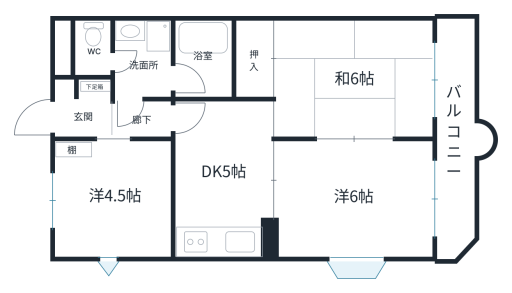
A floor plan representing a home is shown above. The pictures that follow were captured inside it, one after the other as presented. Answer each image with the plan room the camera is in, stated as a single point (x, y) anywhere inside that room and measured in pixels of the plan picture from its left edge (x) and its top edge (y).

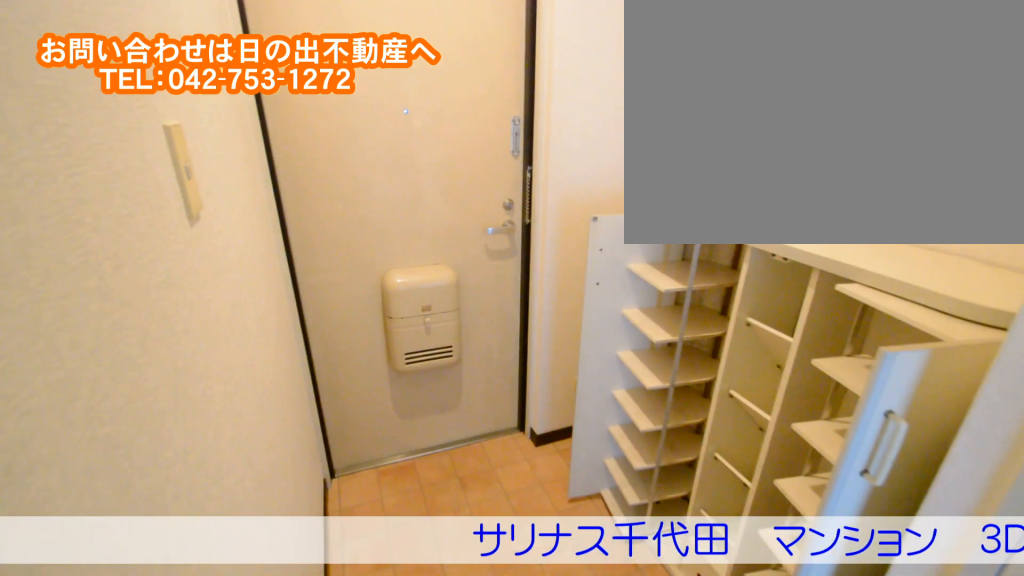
(103, 116)
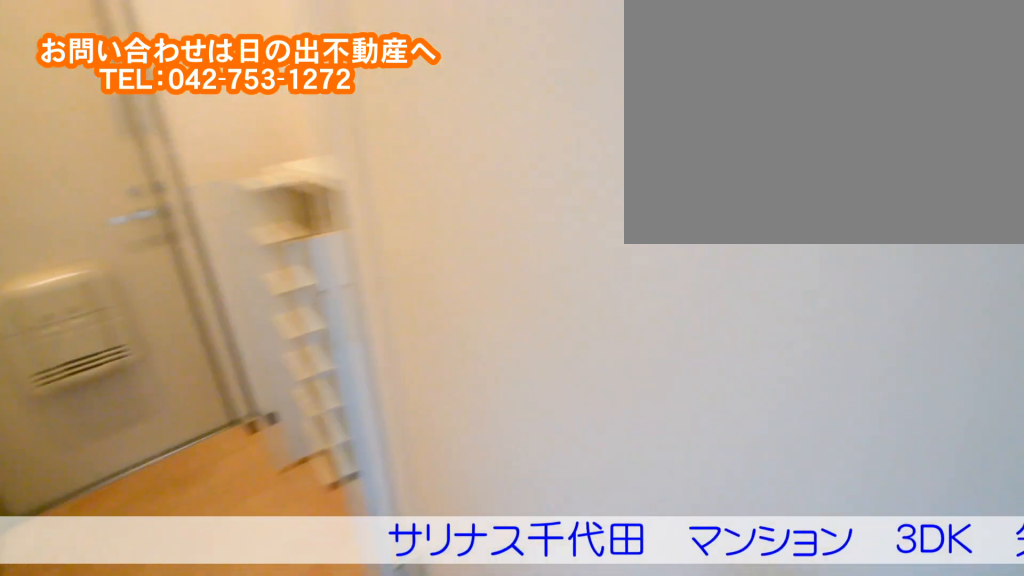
(103, 116)
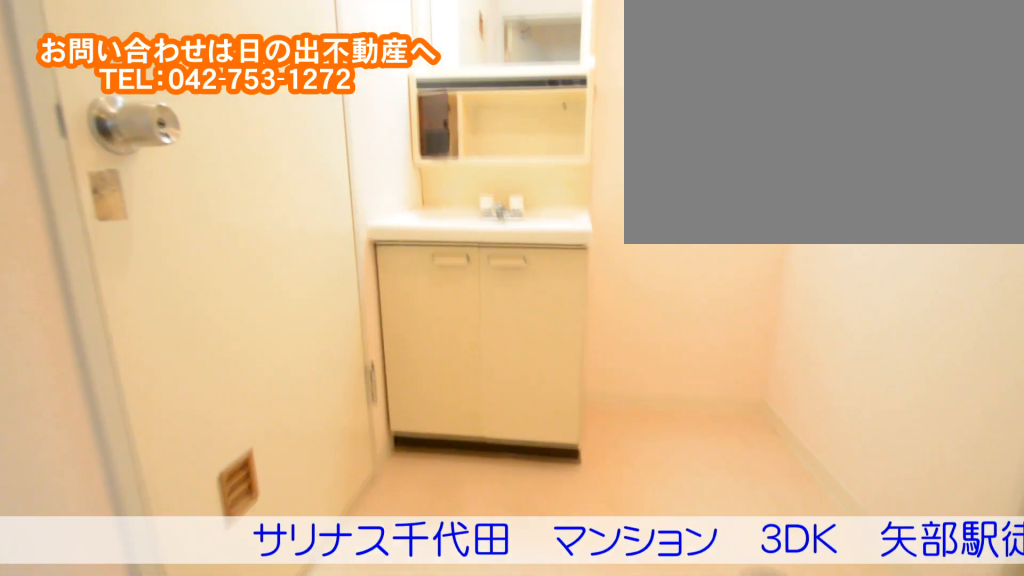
(143, 75)
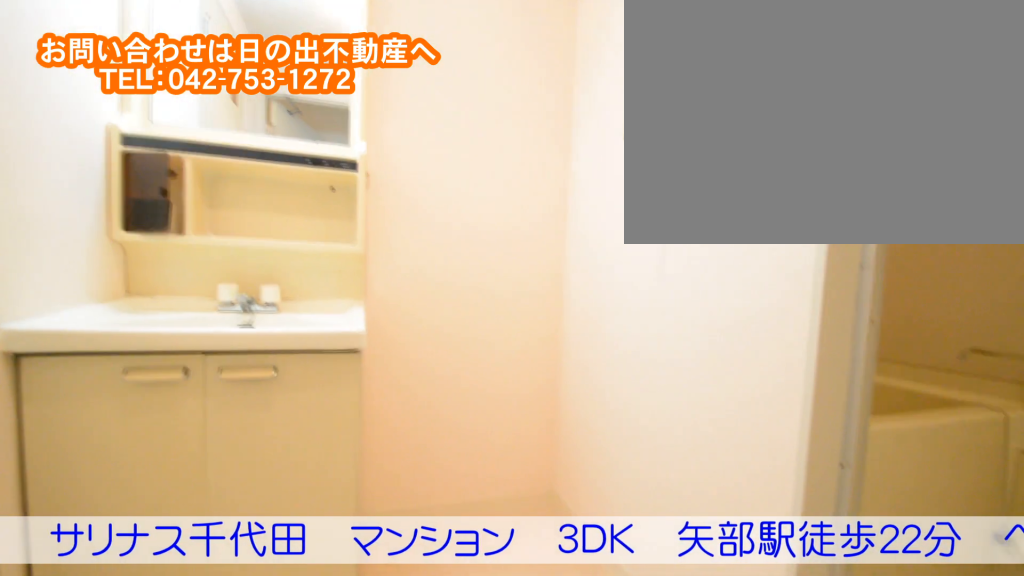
(143, 75)
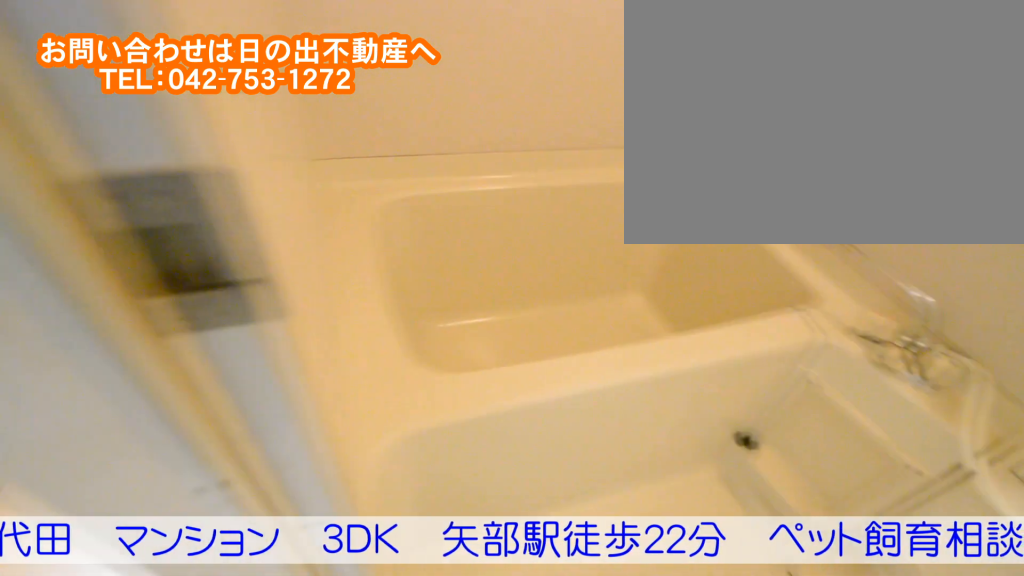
(205, 75)
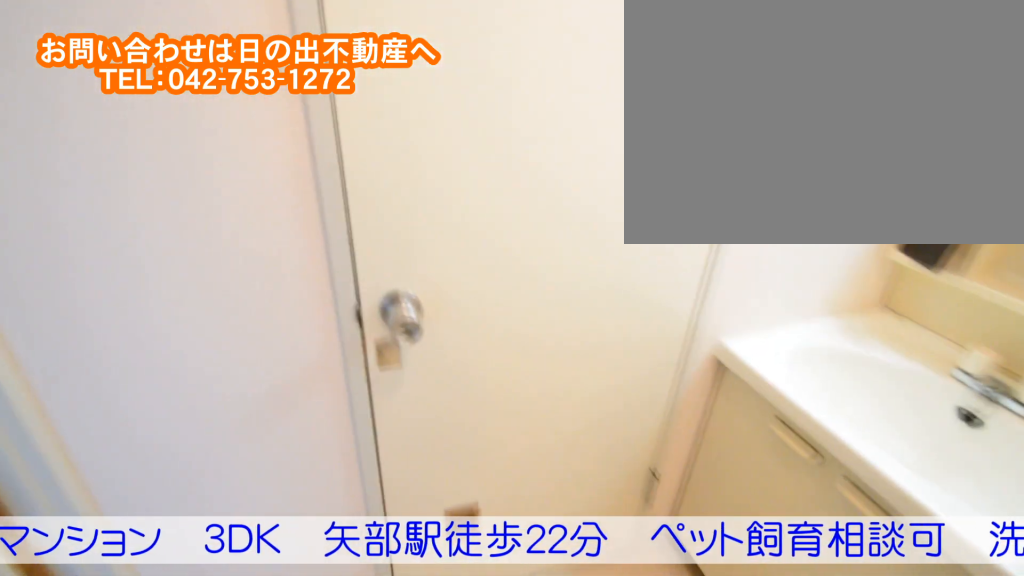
(143, 75)
